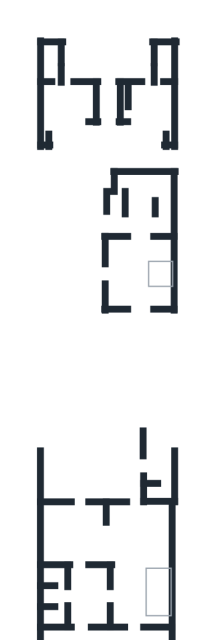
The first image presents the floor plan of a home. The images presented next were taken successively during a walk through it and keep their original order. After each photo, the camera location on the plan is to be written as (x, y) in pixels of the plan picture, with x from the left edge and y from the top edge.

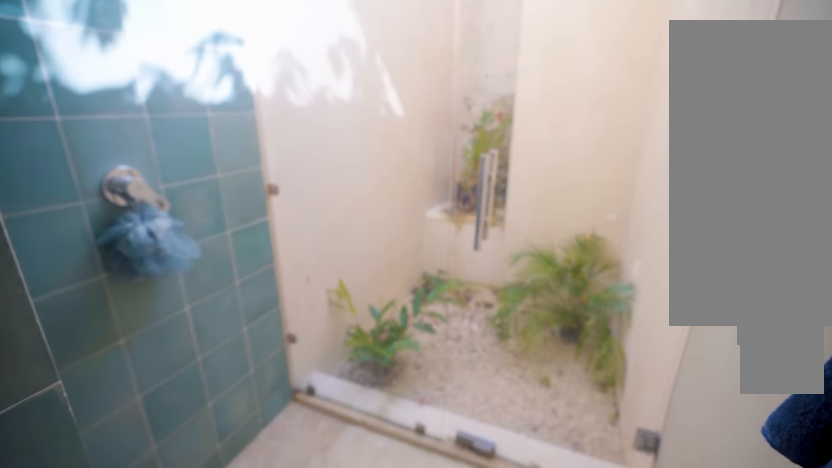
(55, 69)
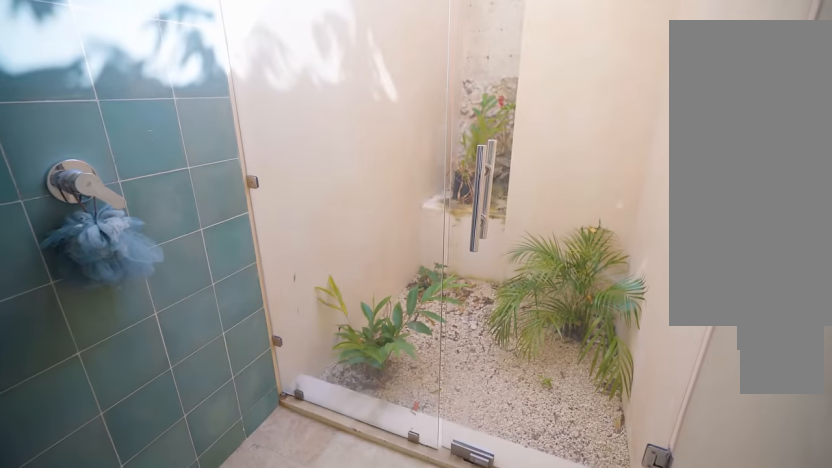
(55, 70)
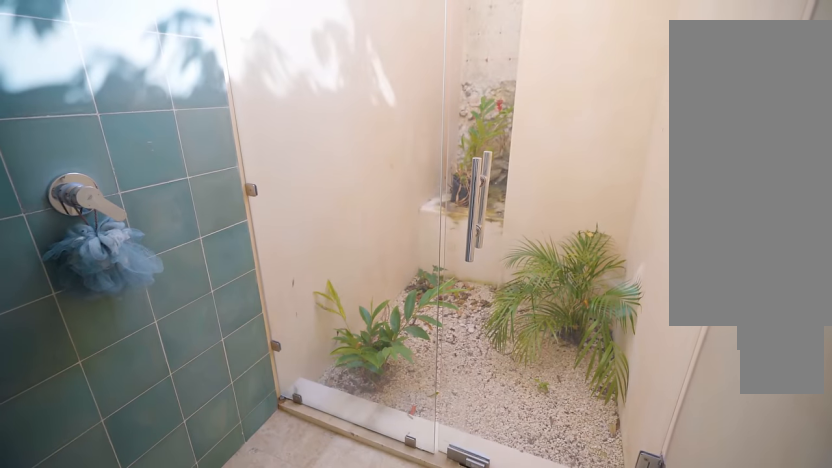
(55, 70)
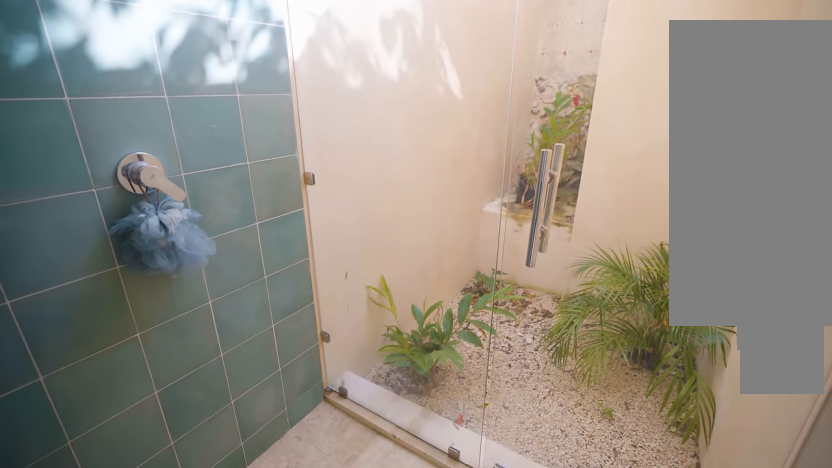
(55, 69)
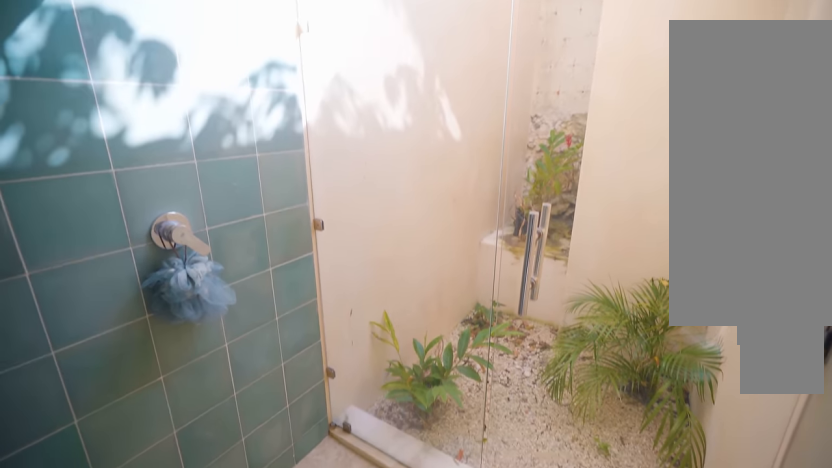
(51, 63)
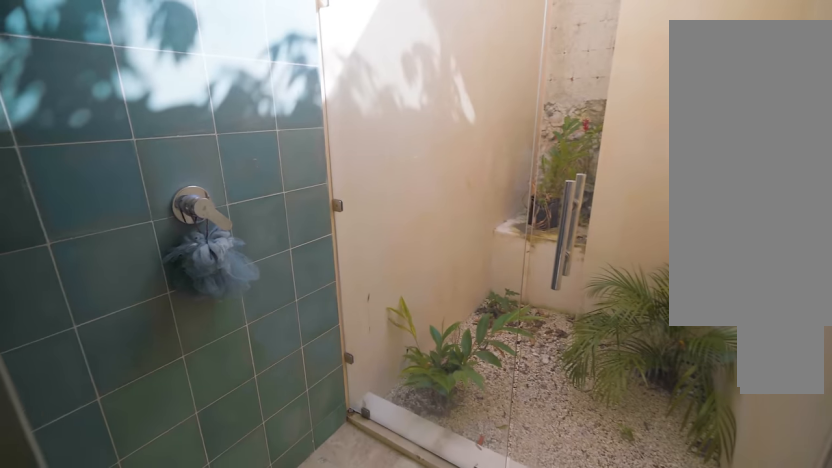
(51, 63)
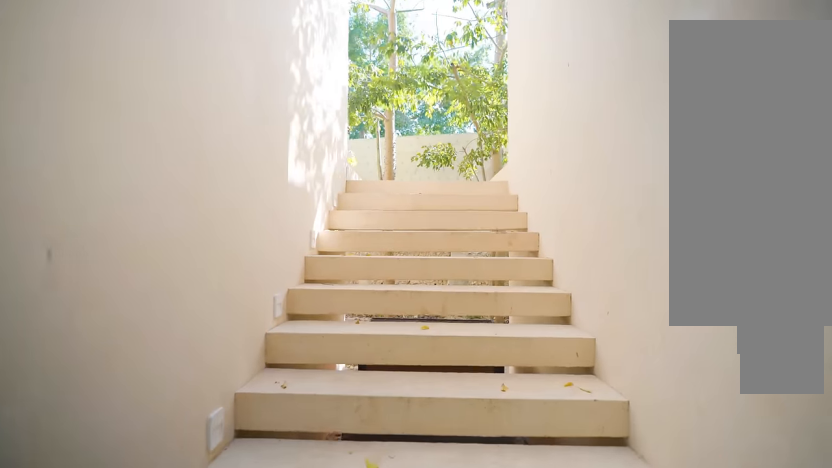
(135, 120)
